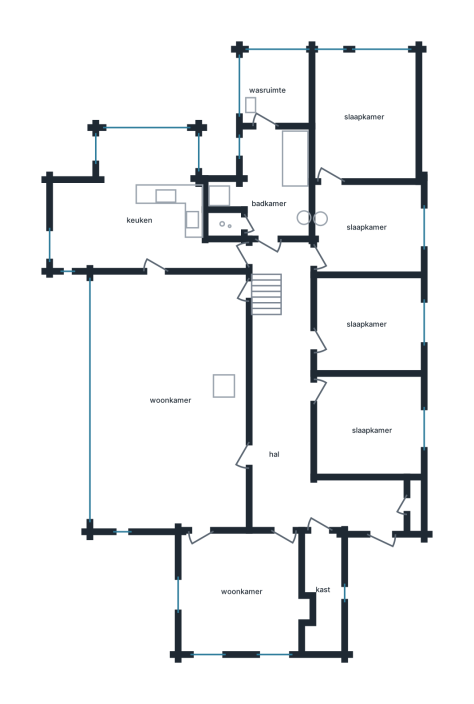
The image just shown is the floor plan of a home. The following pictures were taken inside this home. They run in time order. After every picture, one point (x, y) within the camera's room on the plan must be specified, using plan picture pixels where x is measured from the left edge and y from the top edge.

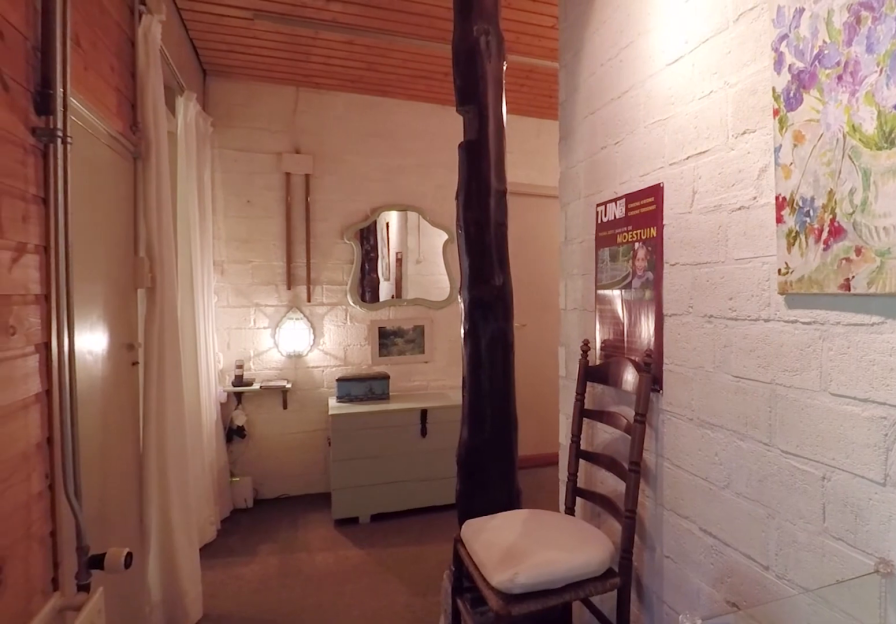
(300, 416)
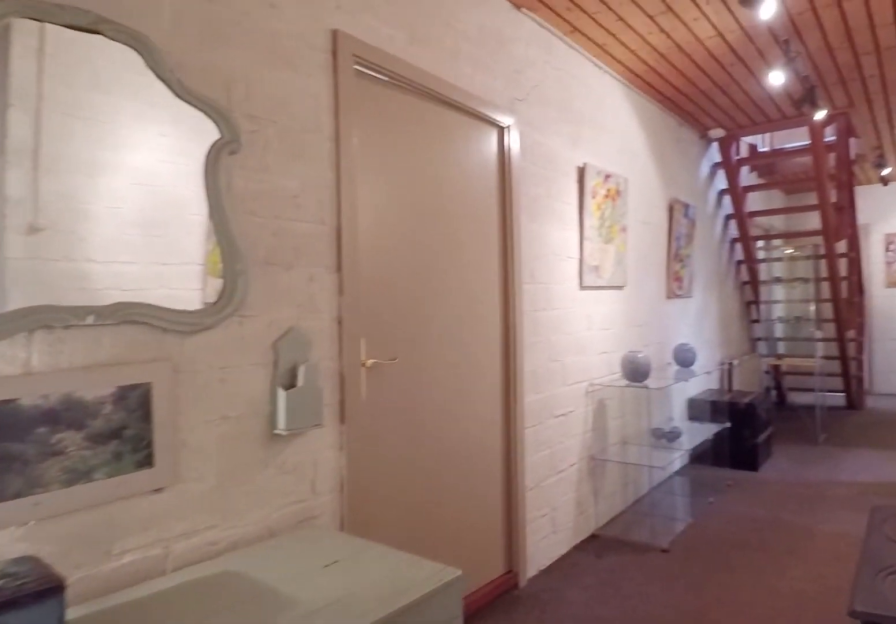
(300, 416)
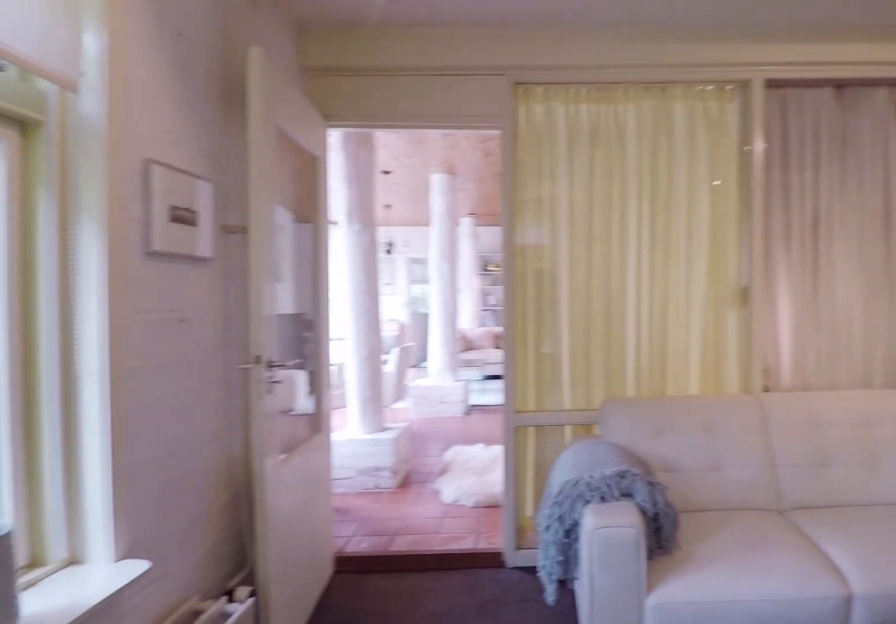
(241, 591)
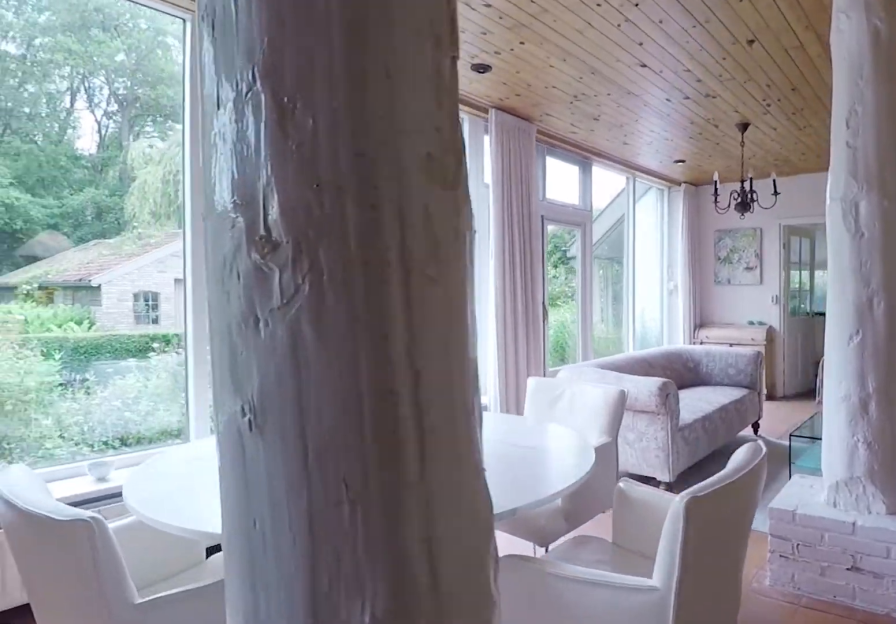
(171, 400)
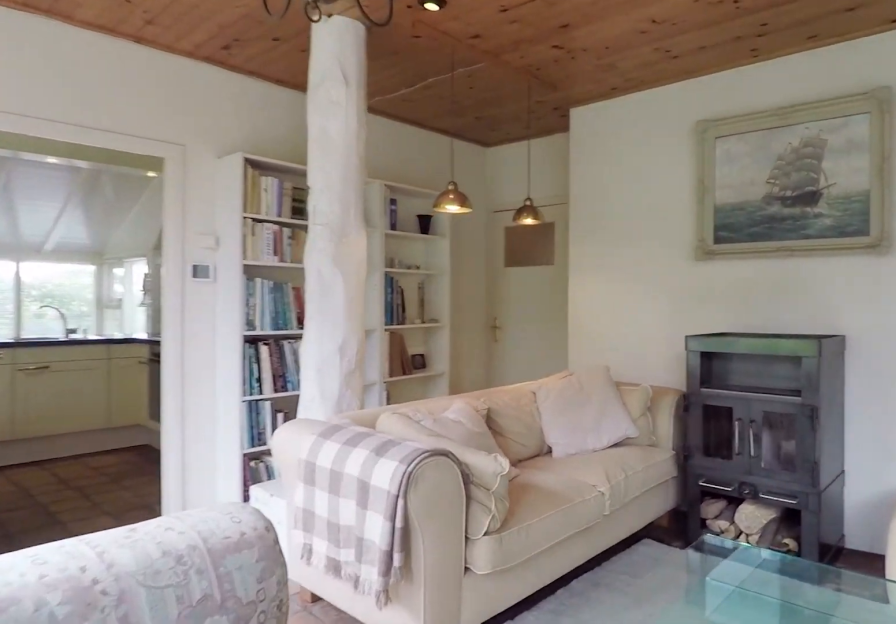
(171, 400)
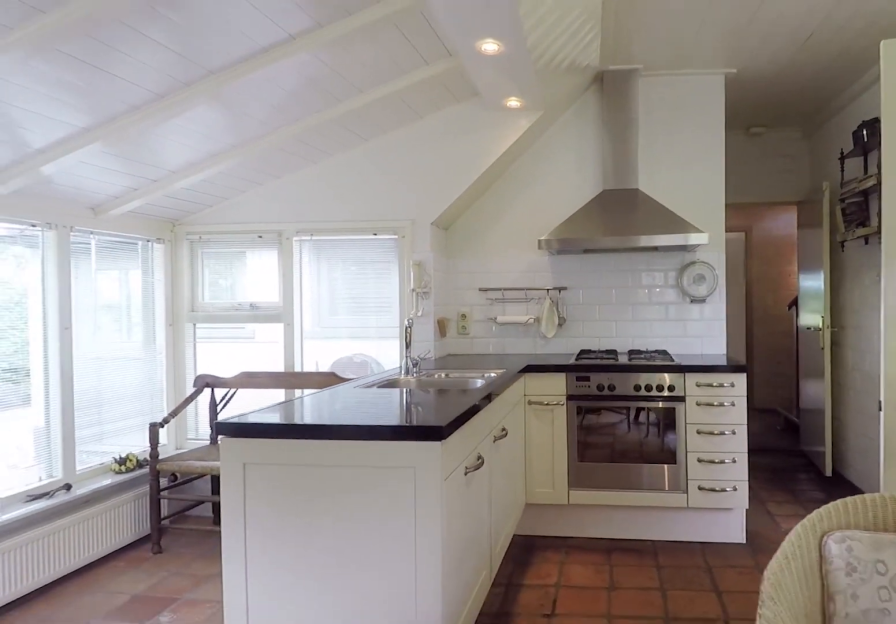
(140, 209)
